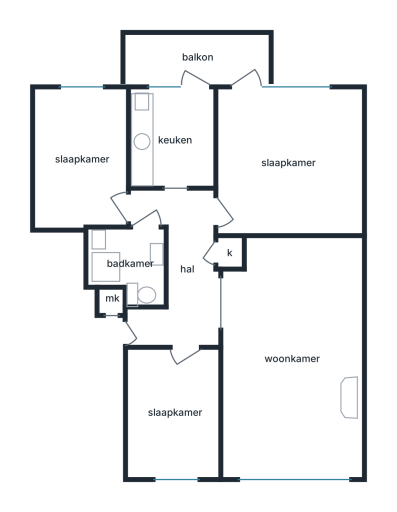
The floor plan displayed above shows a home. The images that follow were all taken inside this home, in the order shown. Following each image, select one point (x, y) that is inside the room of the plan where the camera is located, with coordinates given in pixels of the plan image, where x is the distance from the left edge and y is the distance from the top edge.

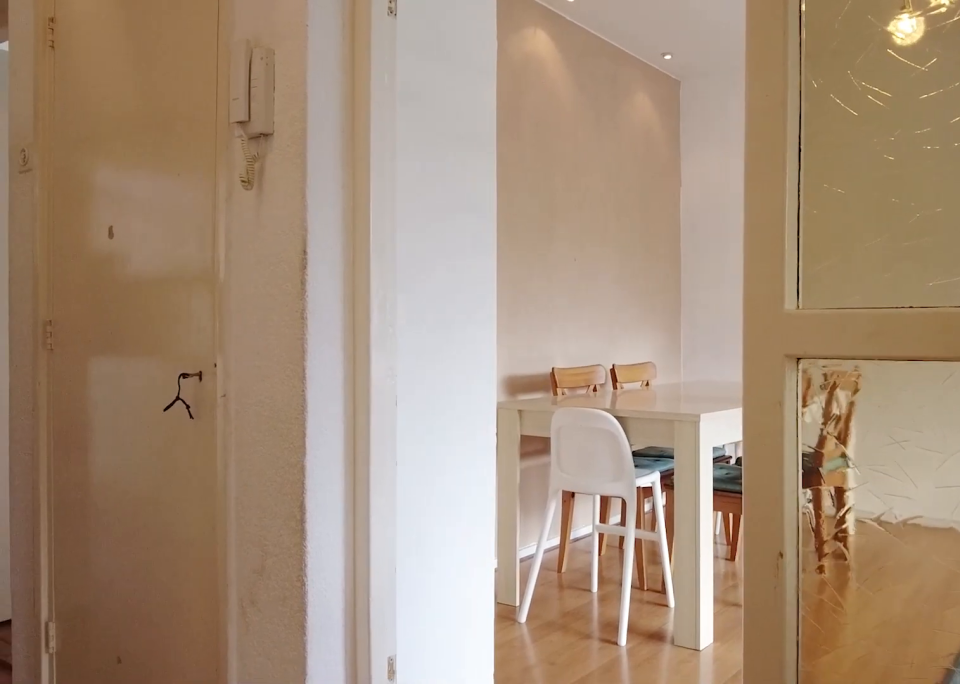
(181, 268)
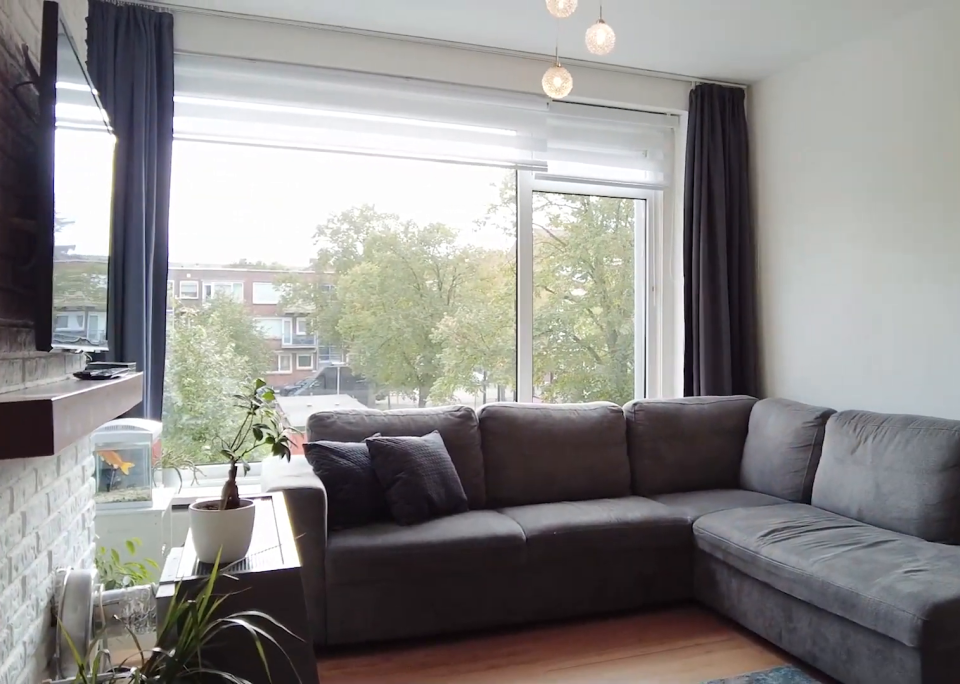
(291, 357)
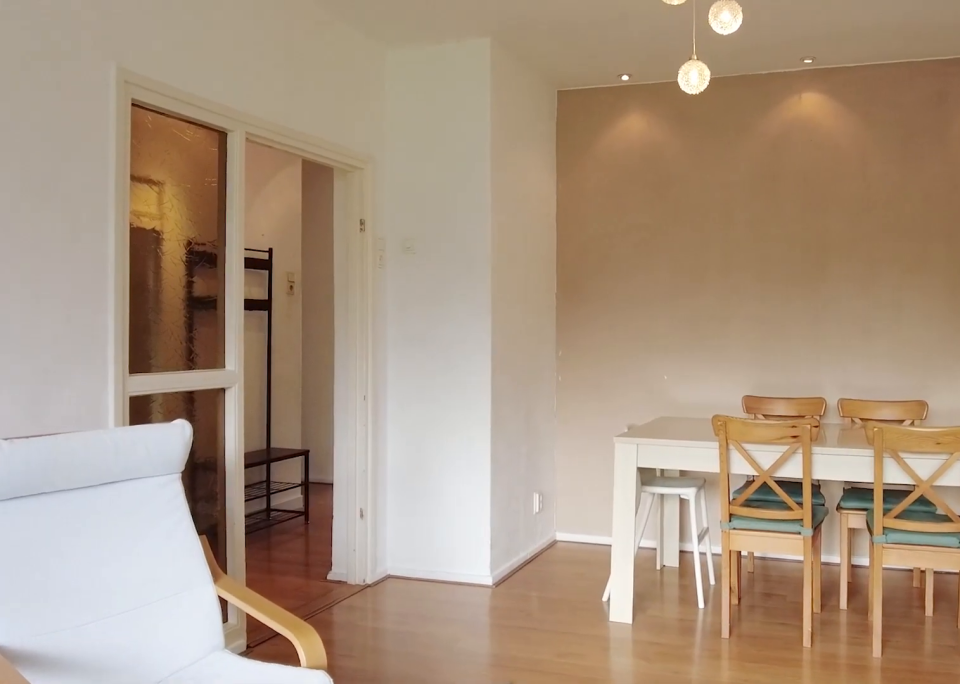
(291, 357)
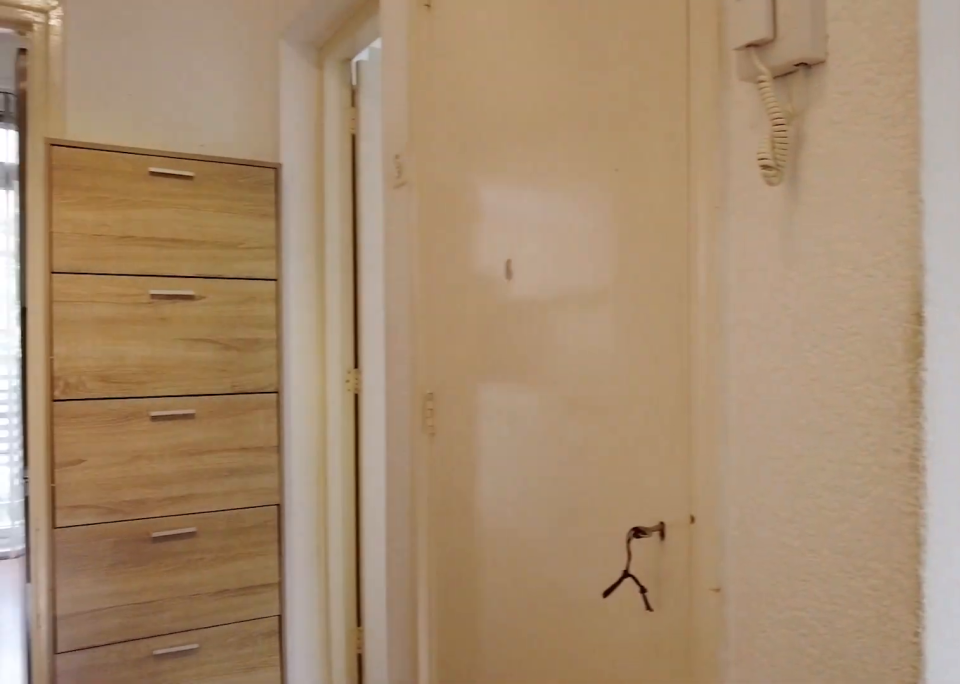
(181, 268)
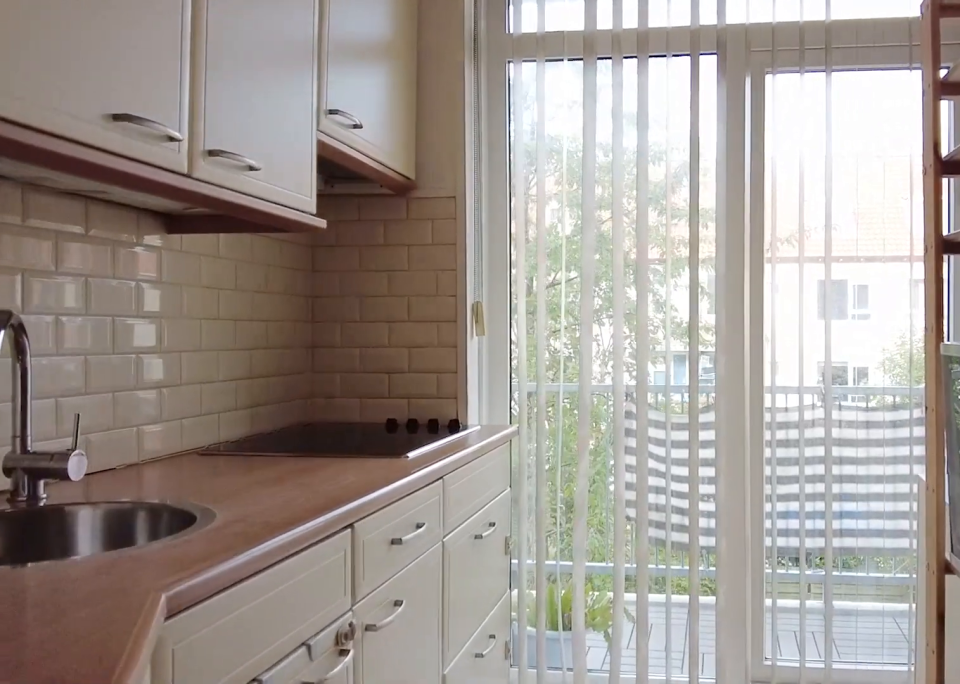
(173, 140)
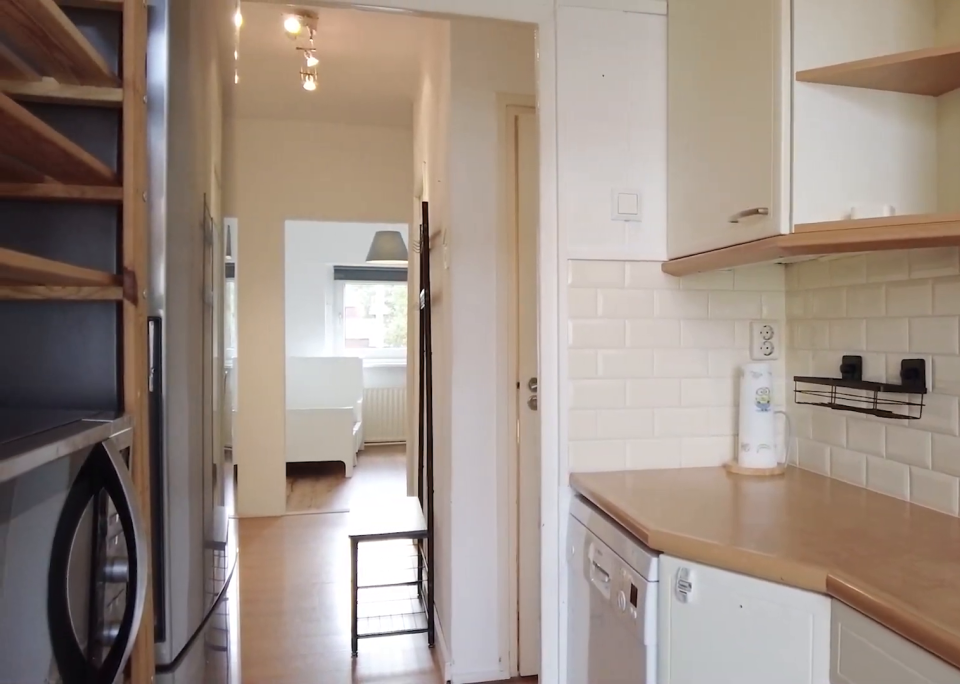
(173, 140)
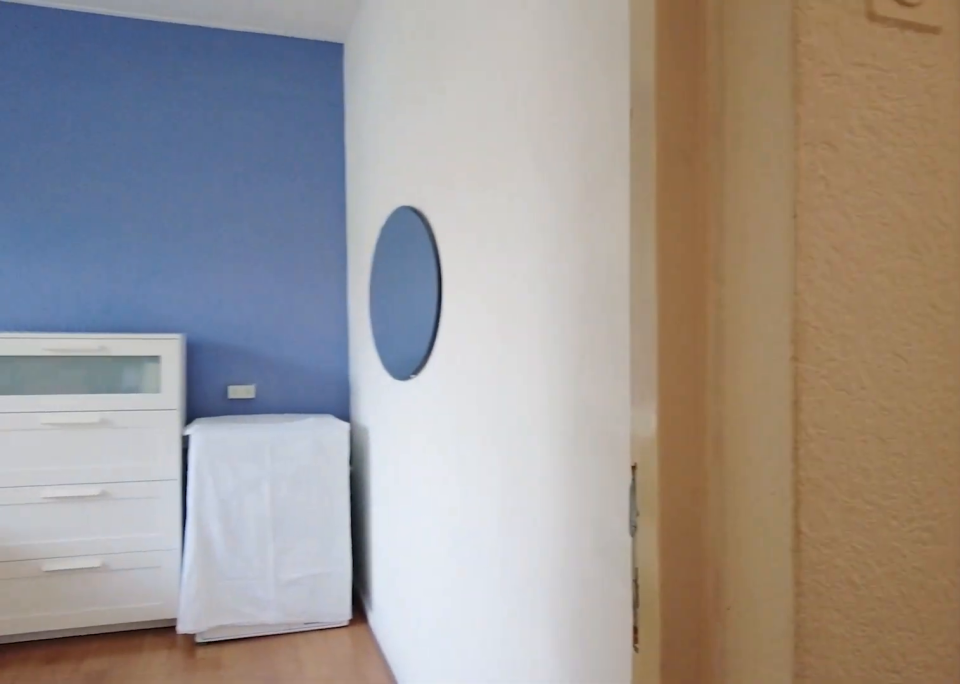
(181, 268)
